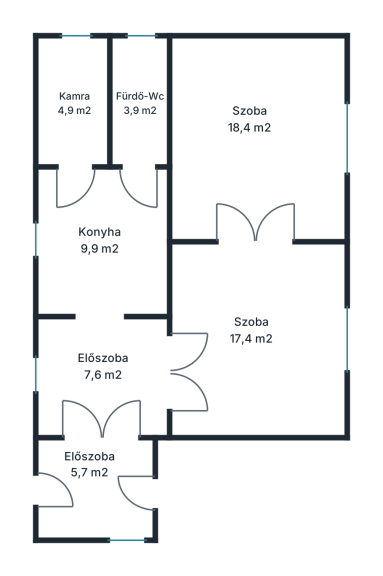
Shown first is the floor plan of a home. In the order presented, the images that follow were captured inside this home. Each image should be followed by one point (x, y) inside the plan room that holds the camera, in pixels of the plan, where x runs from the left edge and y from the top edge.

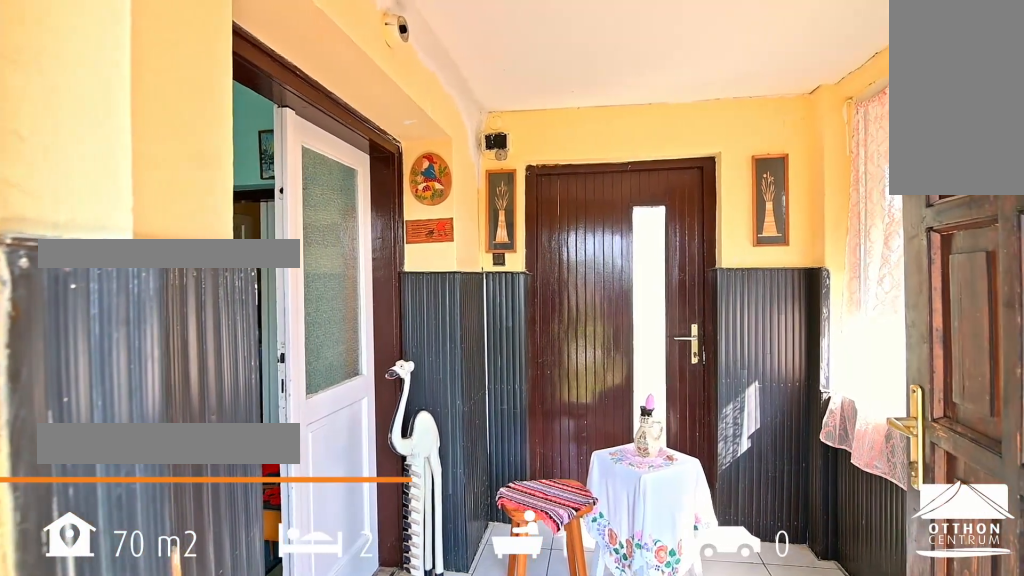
(94, 489)
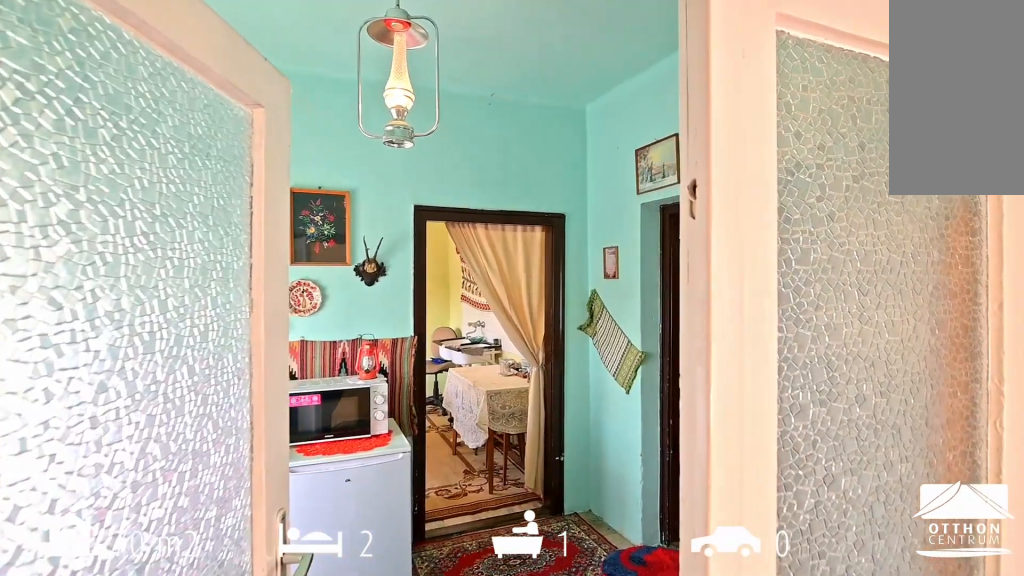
(104, 383)
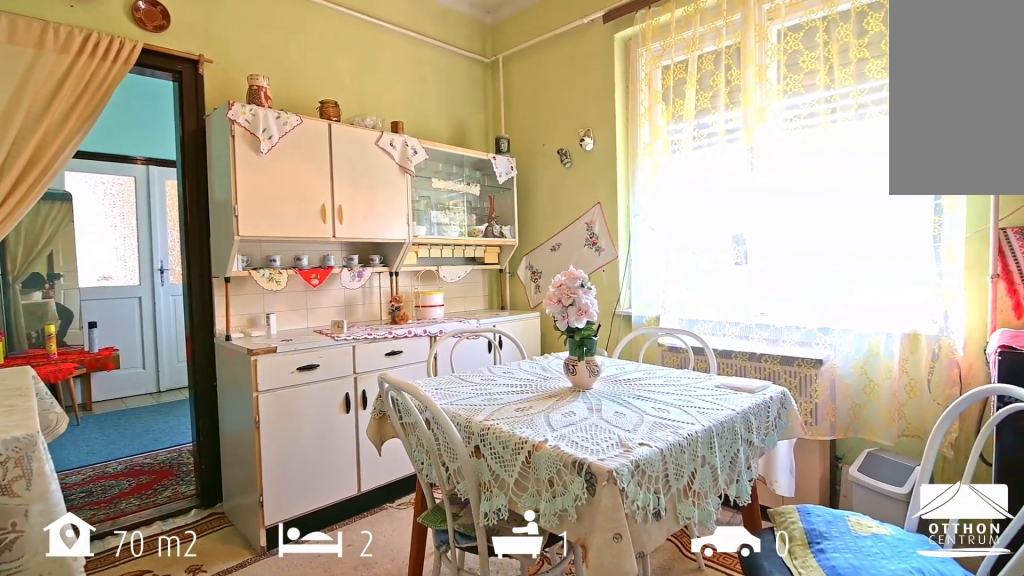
(104, 243)
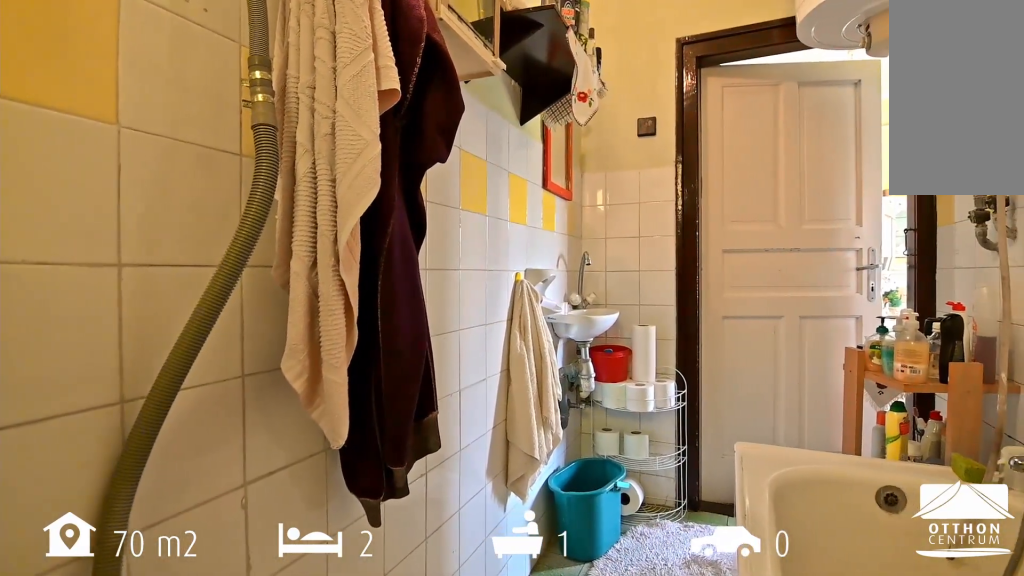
(135, 99)
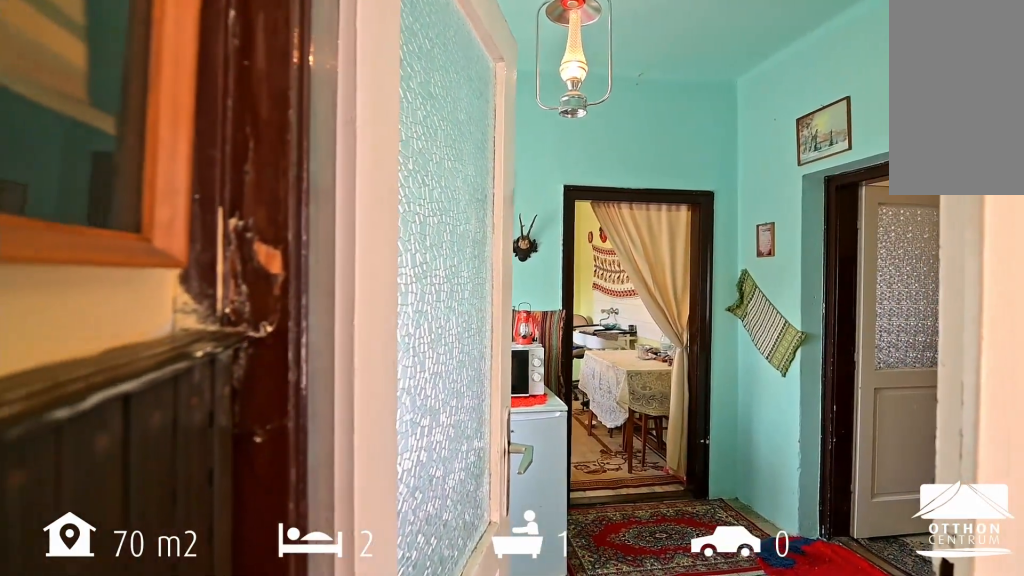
(104, 383)
